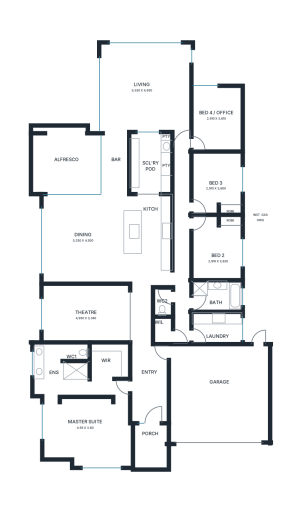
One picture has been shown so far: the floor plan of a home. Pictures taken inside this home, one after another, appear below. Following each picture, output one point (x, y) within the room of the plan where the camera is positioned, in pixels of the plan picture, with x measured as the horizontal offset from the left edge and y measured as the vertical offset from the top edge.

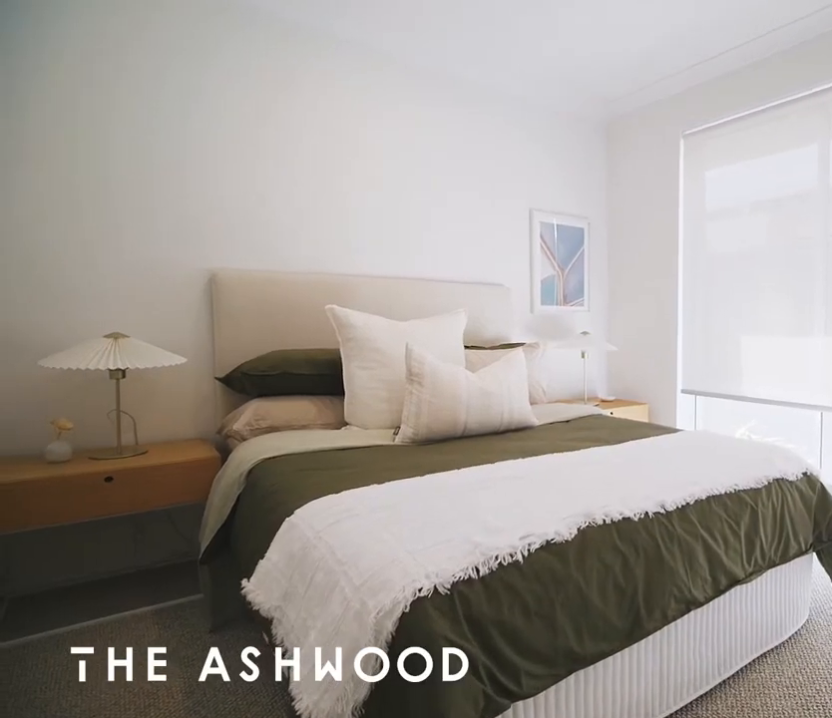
(216, 183)
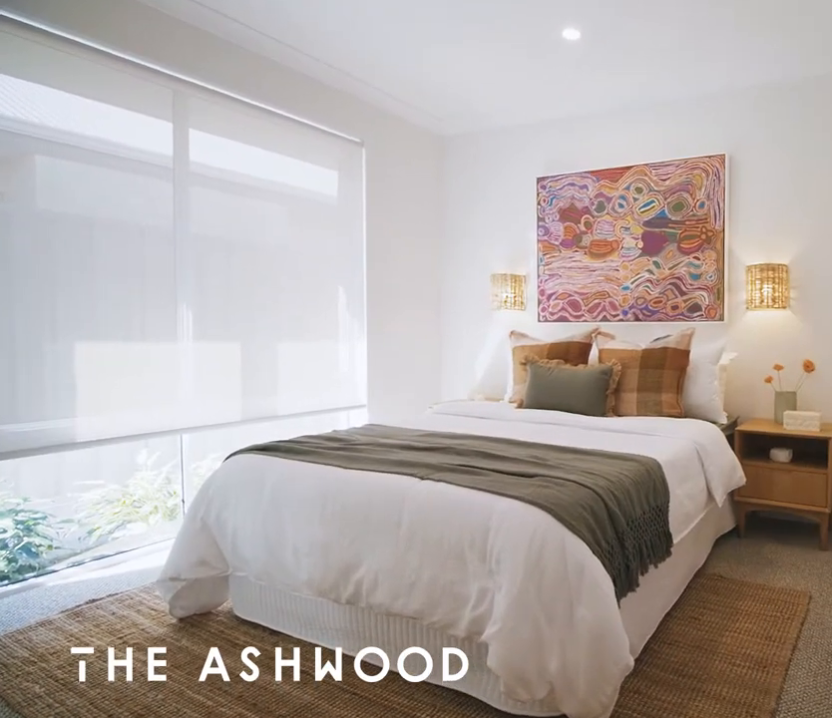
(216, 247)
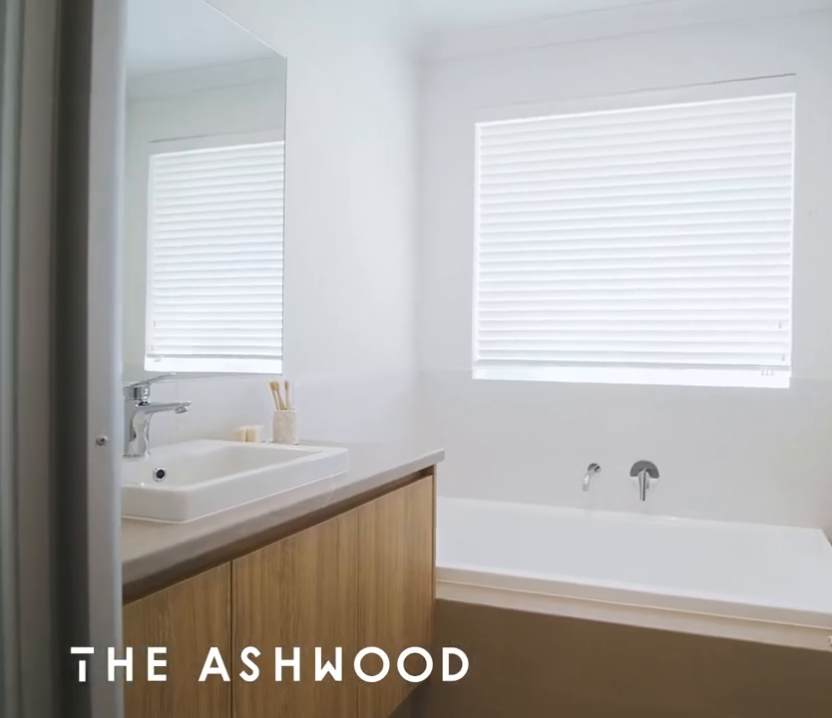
(216, 295)
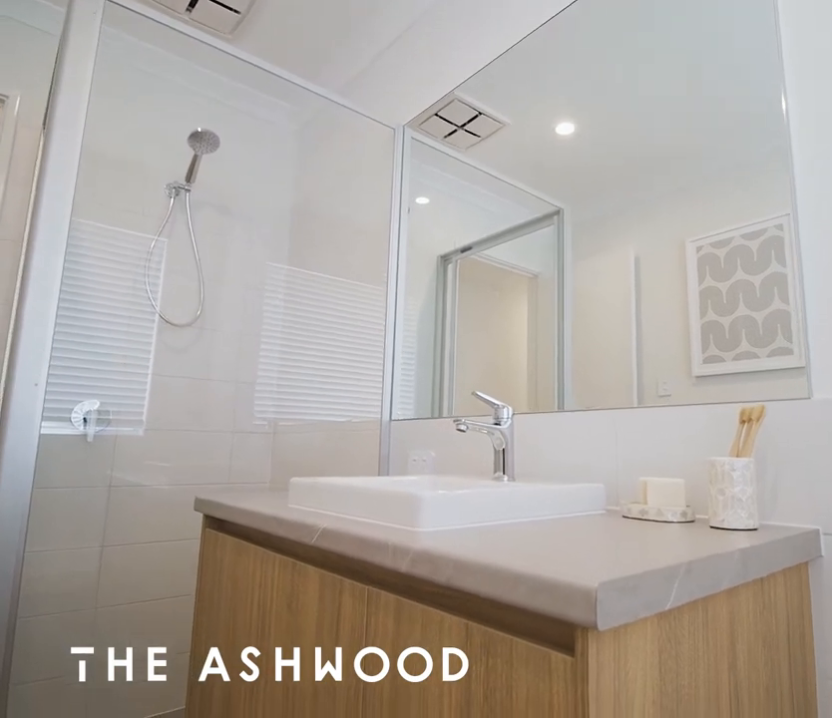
(216, 296)
